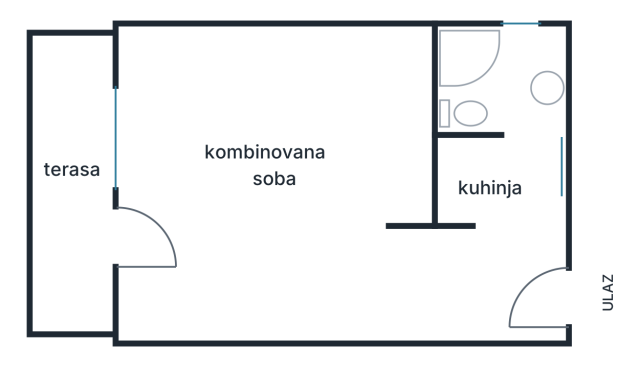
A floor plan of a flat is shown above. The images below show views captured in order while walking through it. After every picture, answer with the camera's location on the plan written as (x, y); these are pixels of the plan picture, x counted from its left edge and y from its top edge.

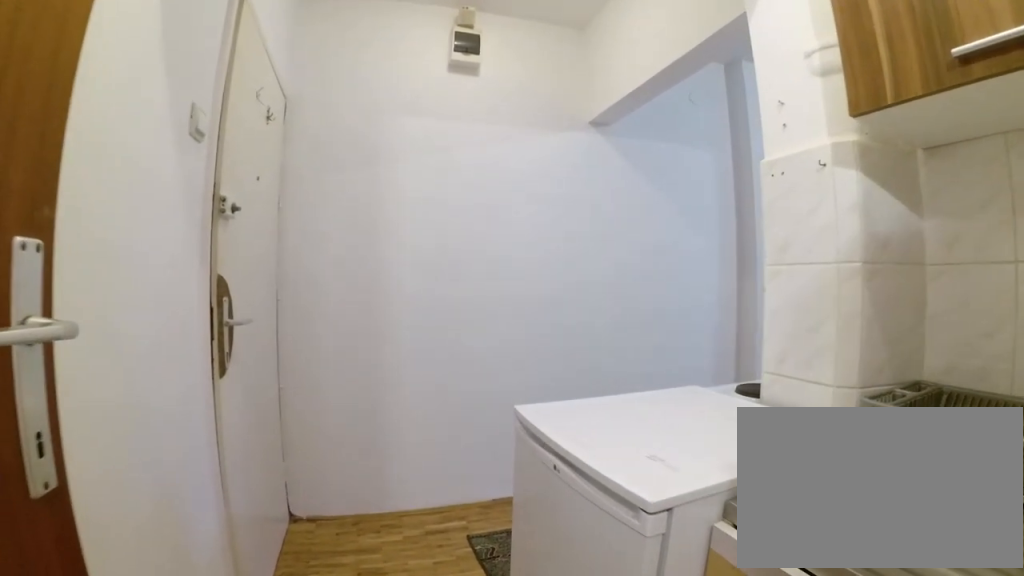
(526, 150)
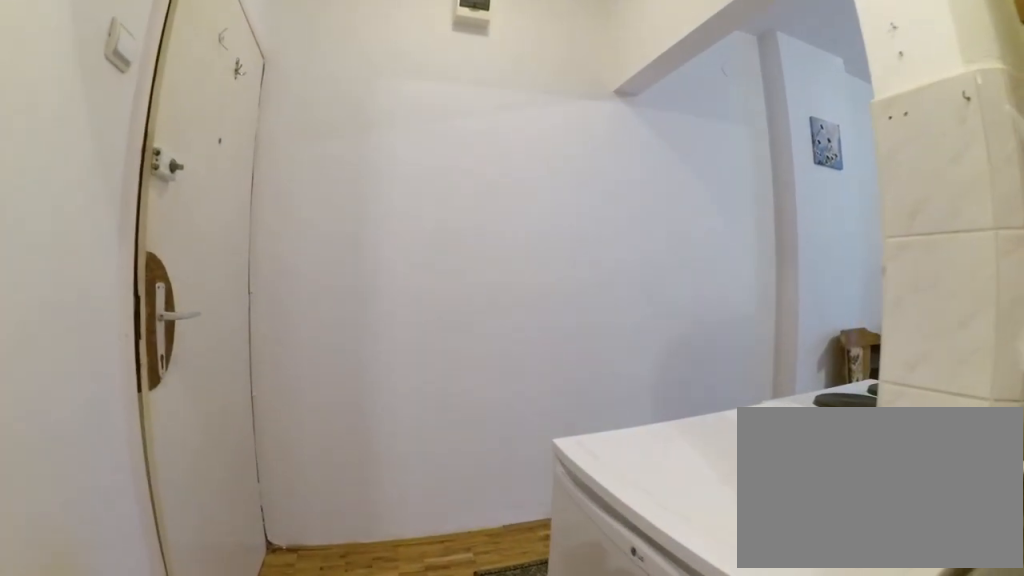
(526, 200)
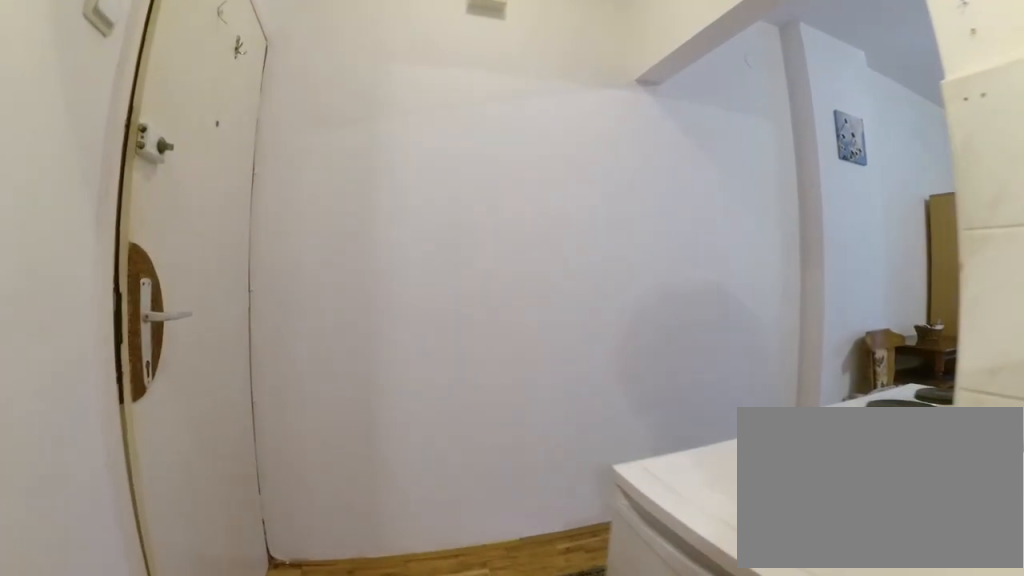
(526, 217)
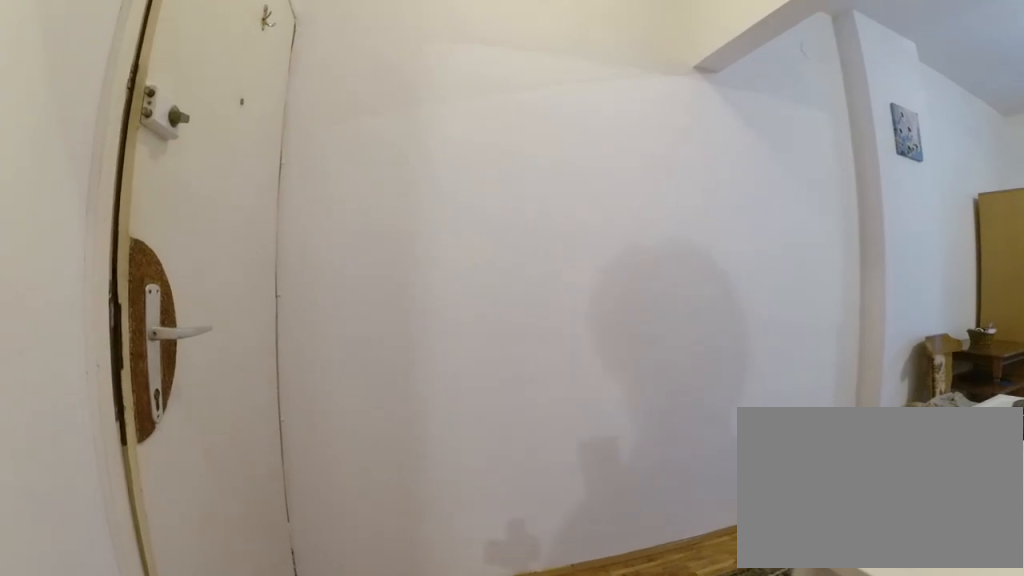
(525, 229)
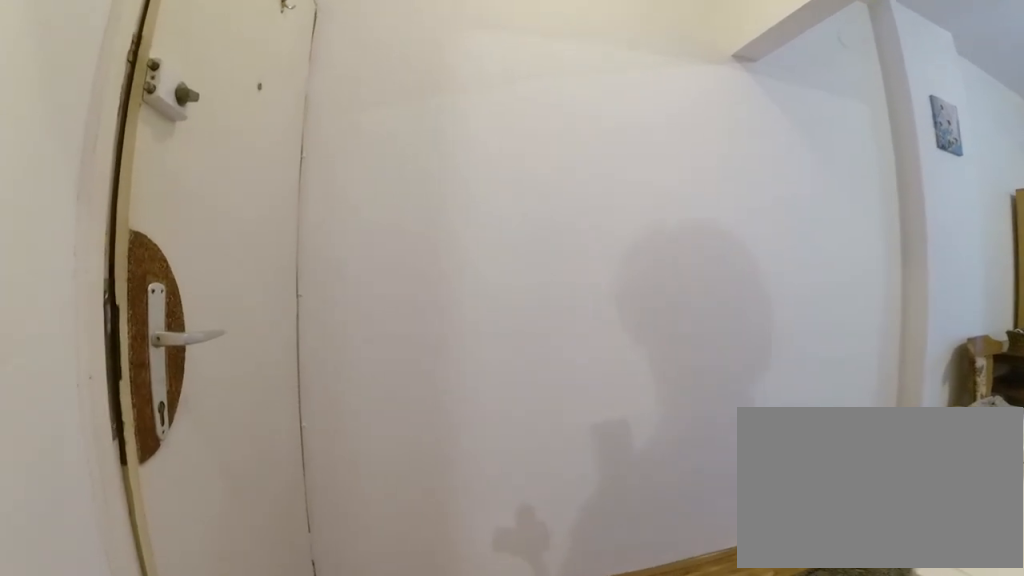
(525, 234)
